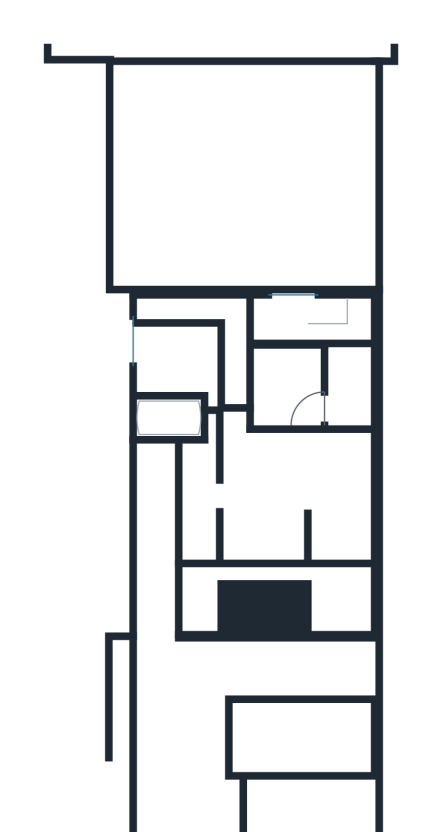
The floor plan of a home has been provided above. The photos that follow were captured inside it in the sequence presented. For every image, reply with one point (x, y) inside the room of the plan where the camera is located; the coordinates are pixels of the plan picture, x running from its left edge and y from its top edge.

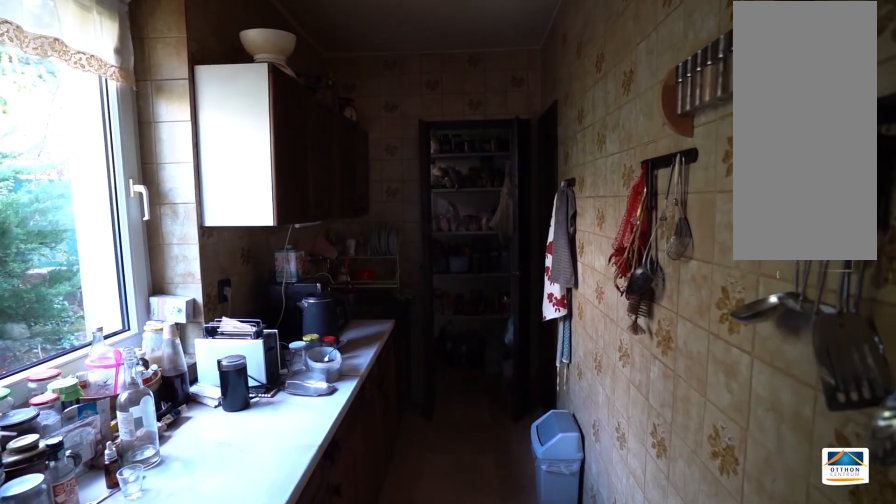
(354, 321)
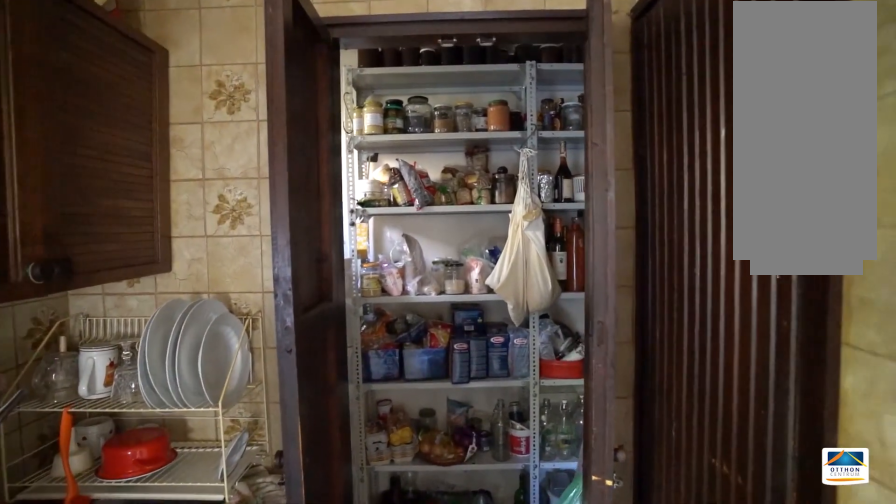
(297, 318)
